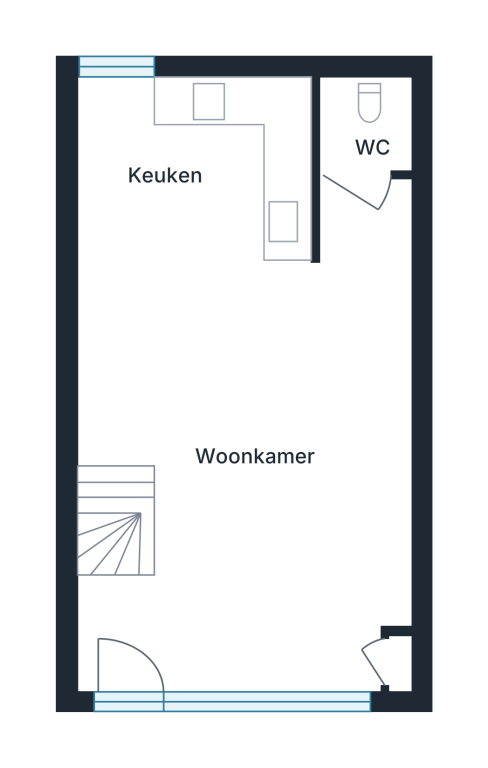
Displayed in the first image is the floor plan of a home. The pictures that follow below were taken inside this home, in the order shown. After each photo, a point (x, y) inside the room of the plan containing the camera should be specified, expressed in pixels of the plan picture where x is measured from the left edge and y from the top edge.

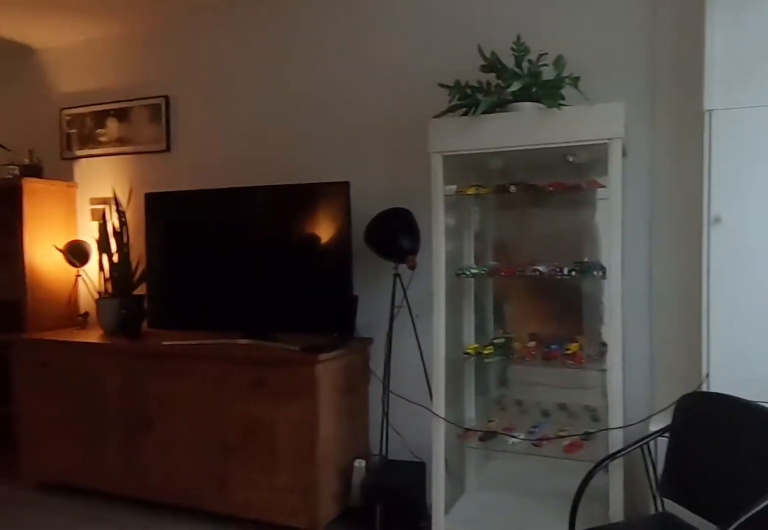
(187, 481)
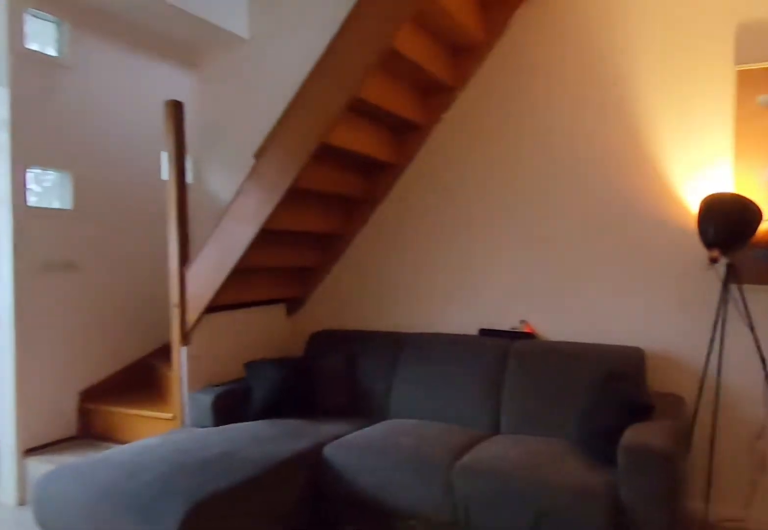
(187, 481)
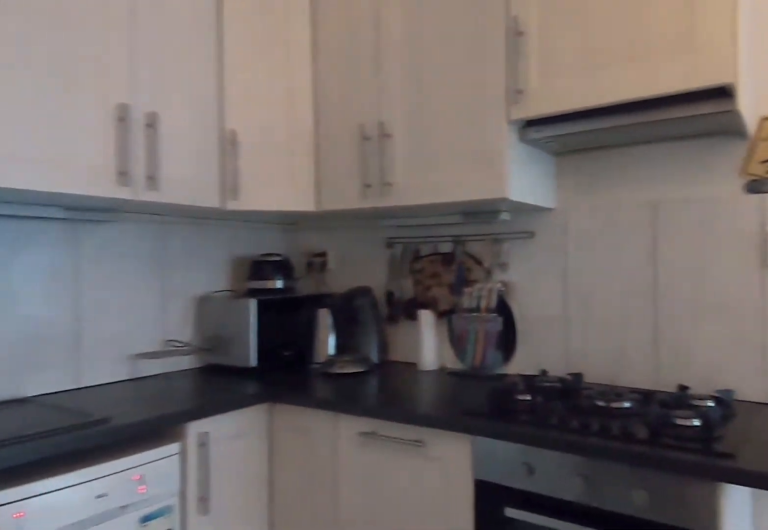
(190, 169)
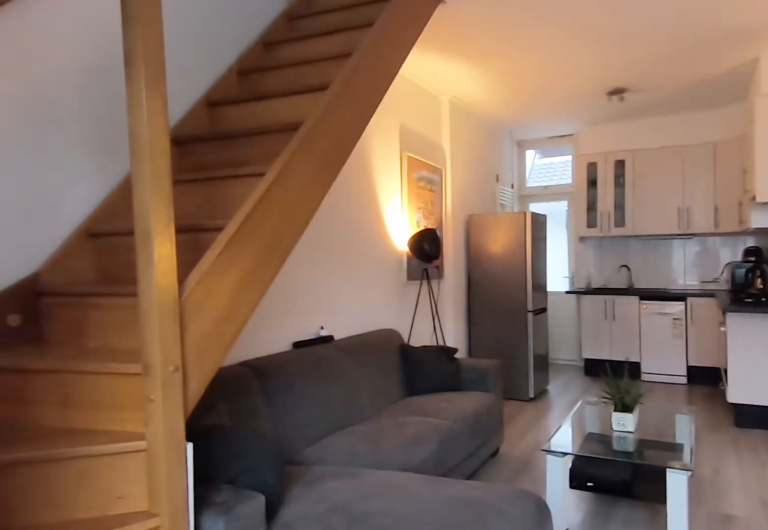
(186, 481)
